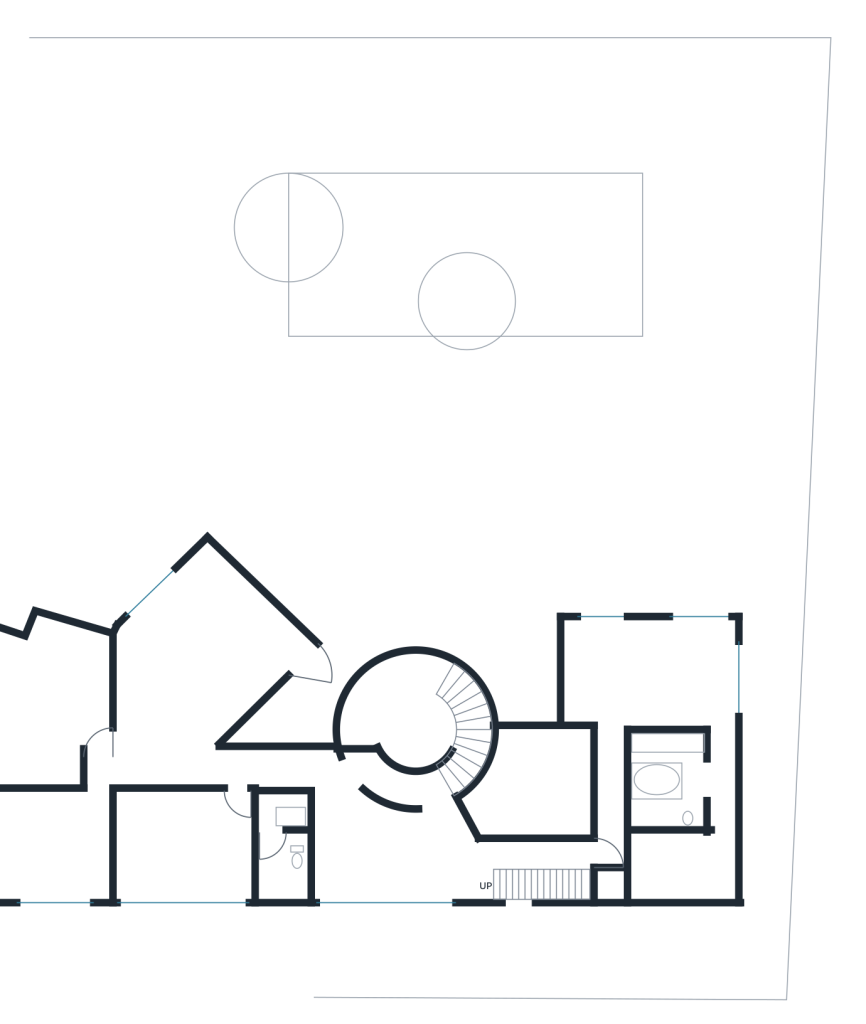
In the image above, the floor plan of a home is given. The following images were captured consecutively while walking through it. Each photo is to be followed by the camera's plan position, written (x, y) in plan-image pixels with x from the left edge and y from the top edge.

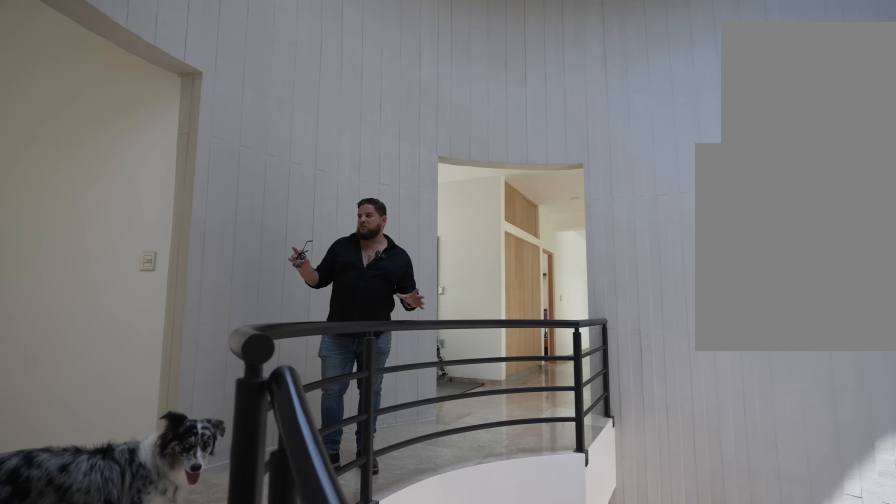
(460, 767)
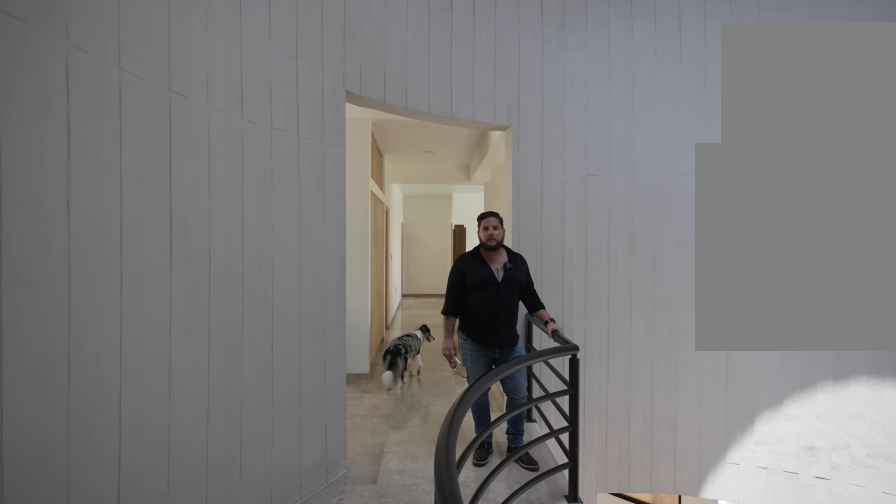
(435, 779)
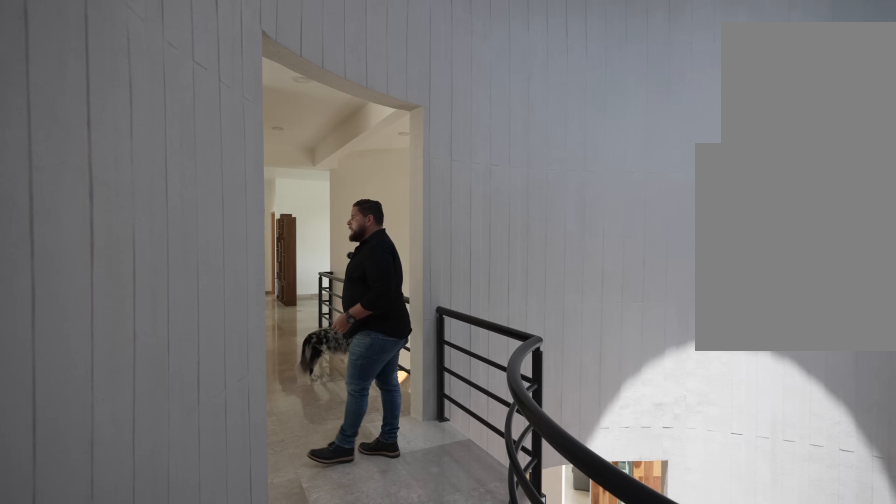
(435, 779)
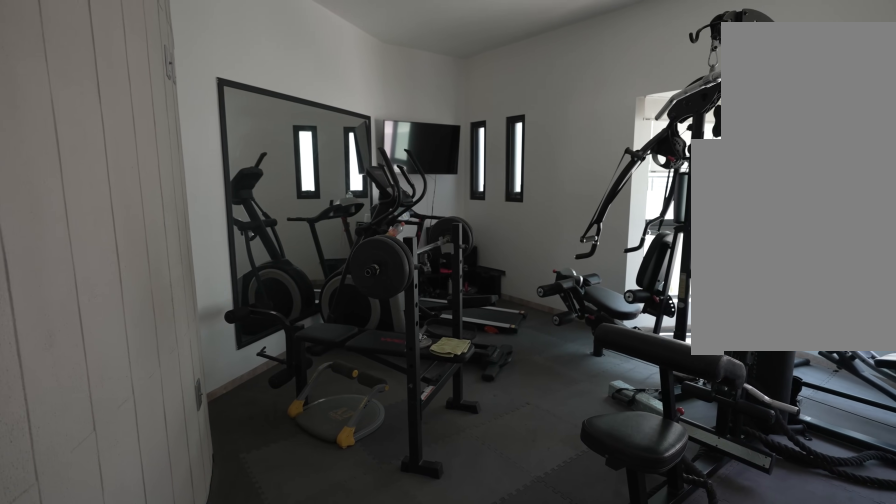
(364, 769)
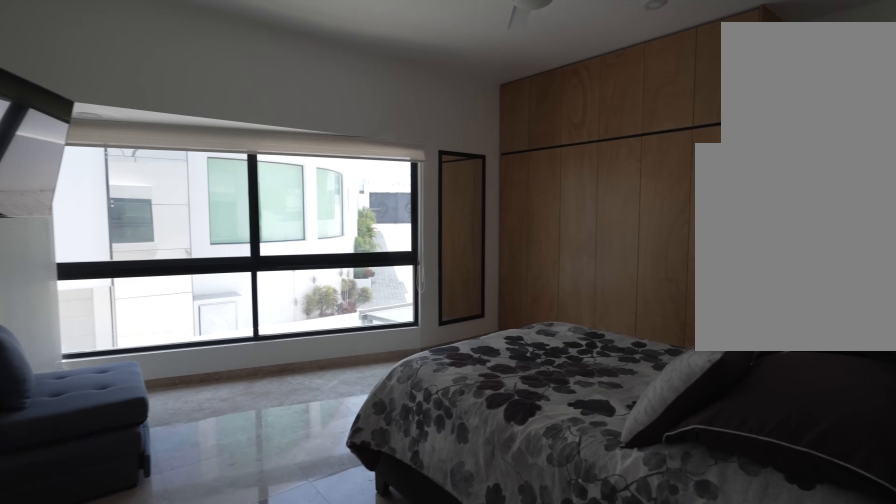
(248, 771)
